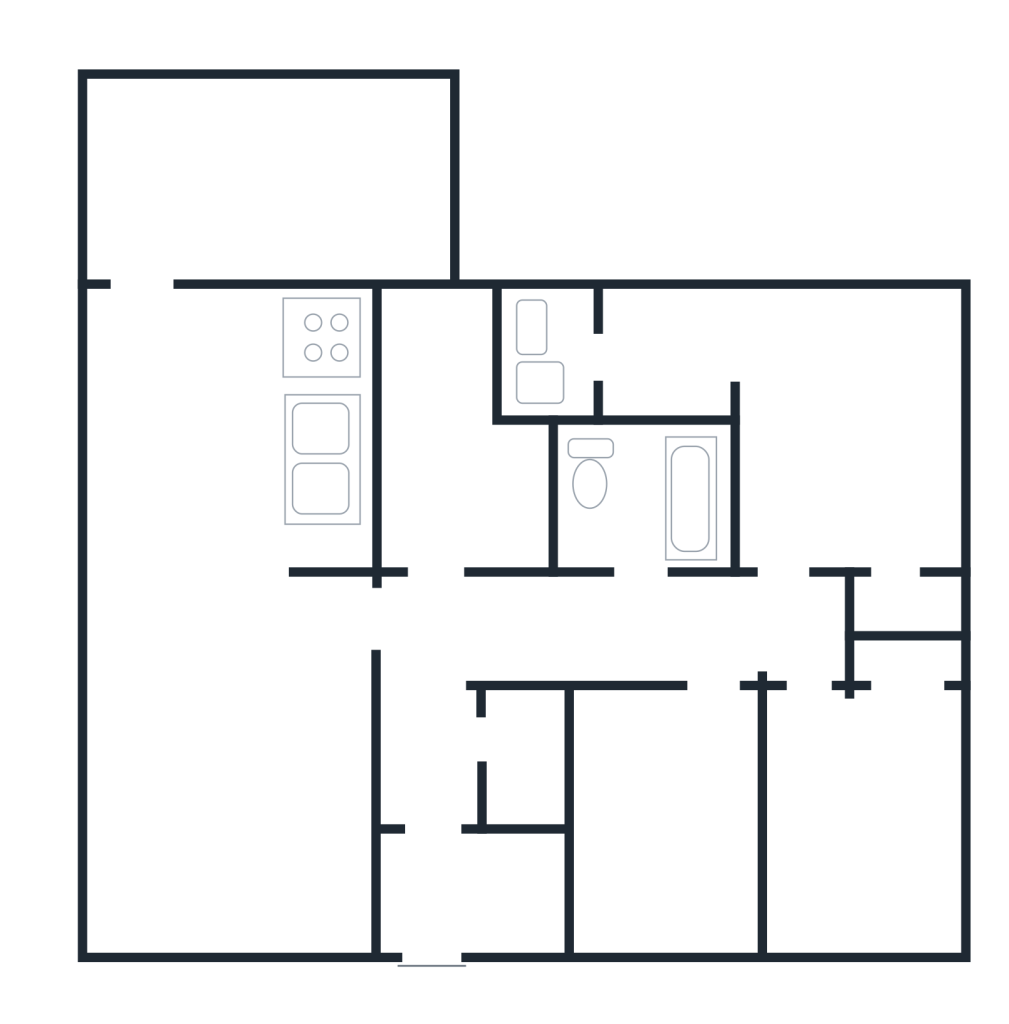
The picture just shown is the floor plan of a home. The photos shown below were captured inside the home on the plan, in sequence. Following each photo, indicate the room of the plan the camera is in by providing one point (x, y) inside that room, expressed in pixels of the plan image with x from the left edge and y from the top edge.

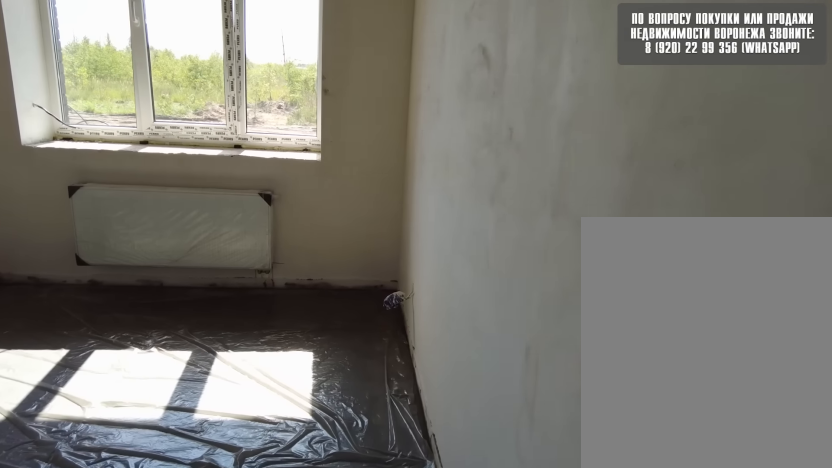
(836, 811)
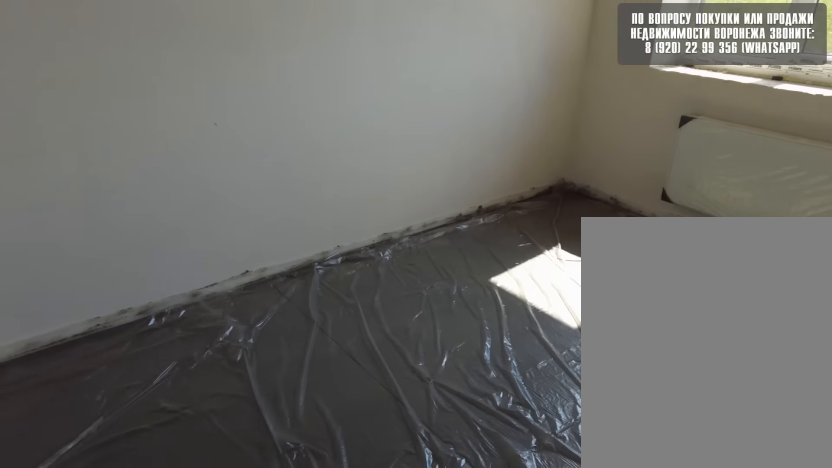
(836, 771)
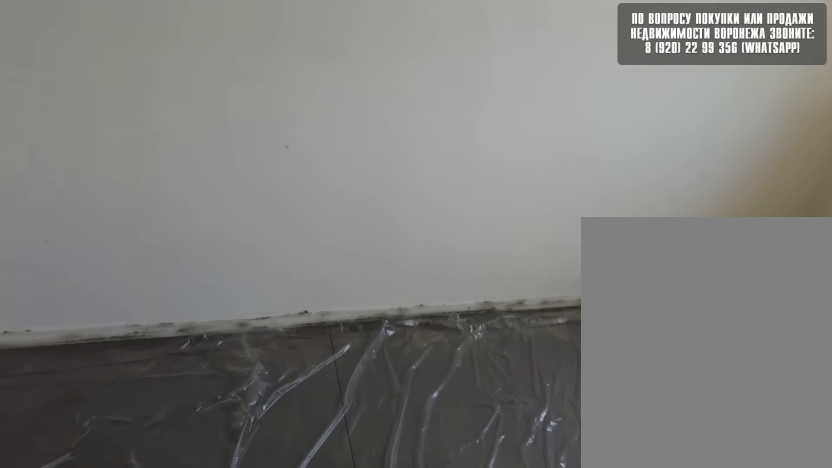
(837, 811)
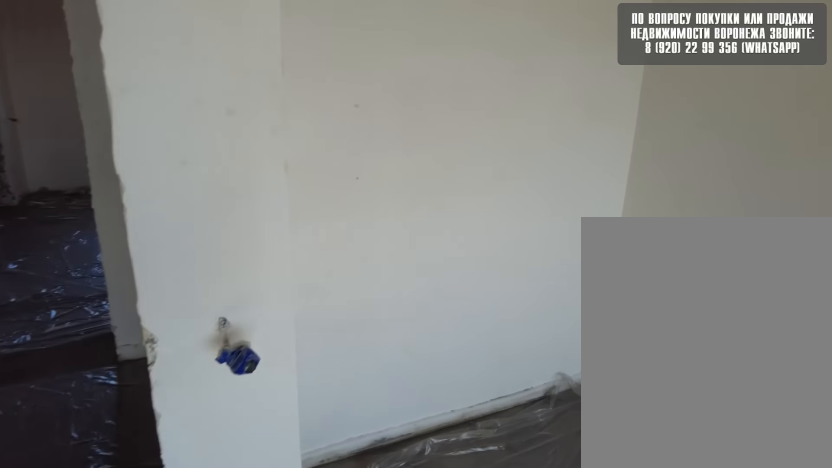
(838, 812)
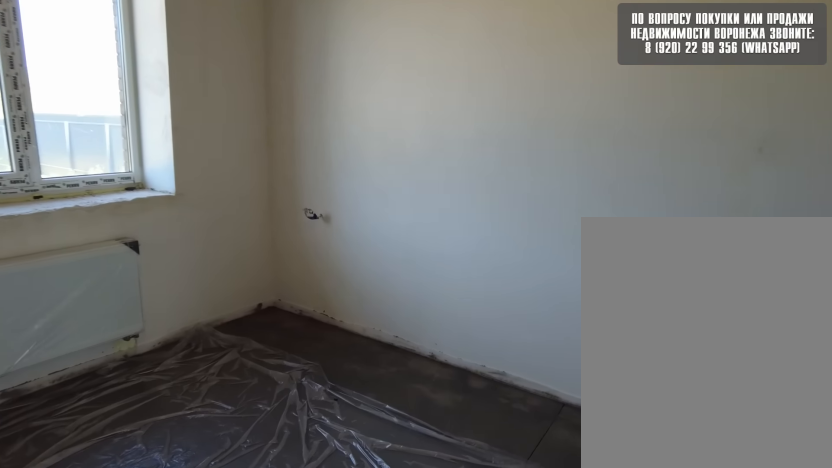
(832, 556)
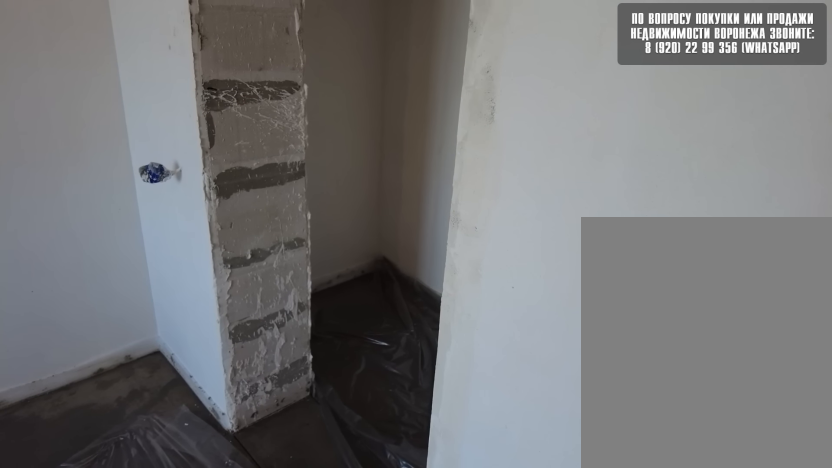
(830, 552)
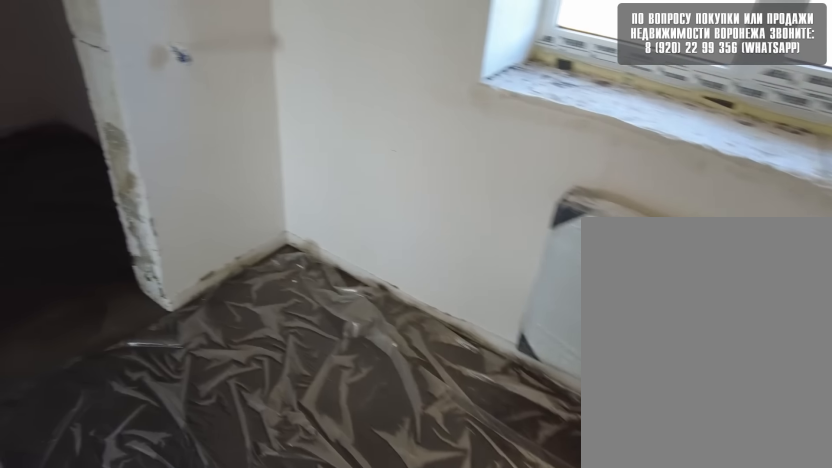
(824, 537)
